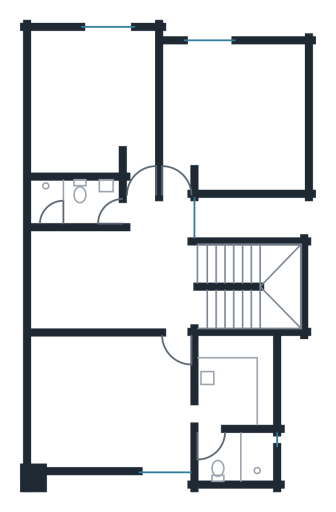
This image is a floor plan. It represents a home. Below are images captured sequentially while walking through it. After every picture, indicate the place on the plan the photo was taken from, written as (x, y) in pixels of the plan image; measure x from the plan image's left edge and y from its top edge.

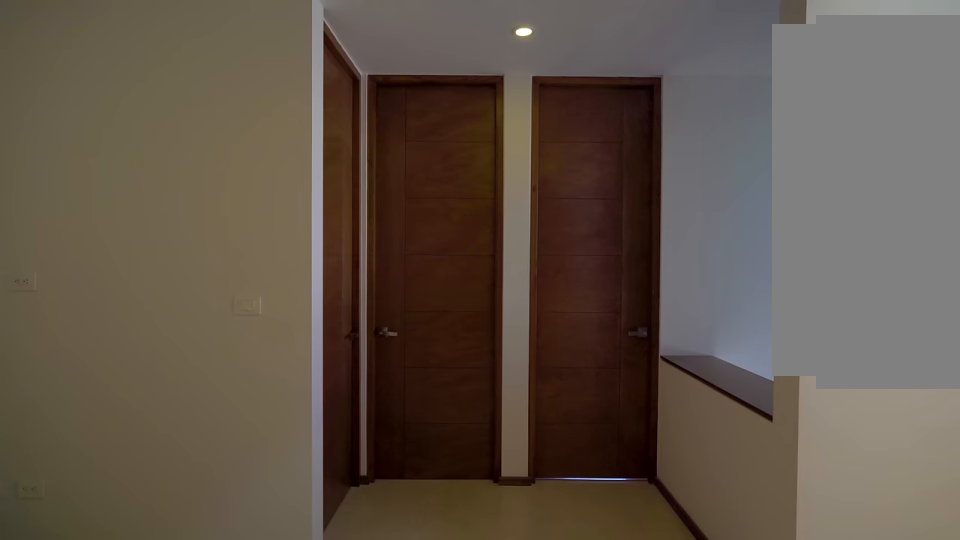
(123, 282)
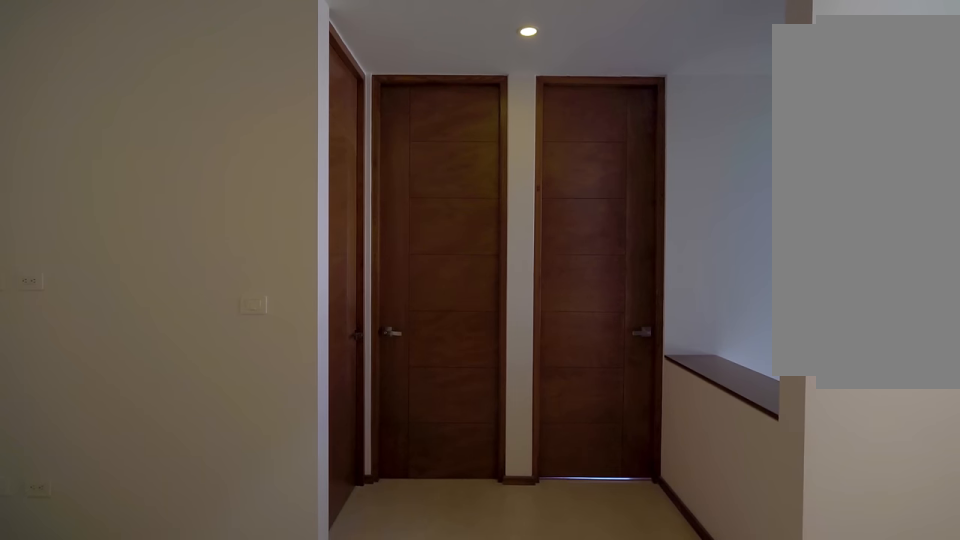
(123, 282)
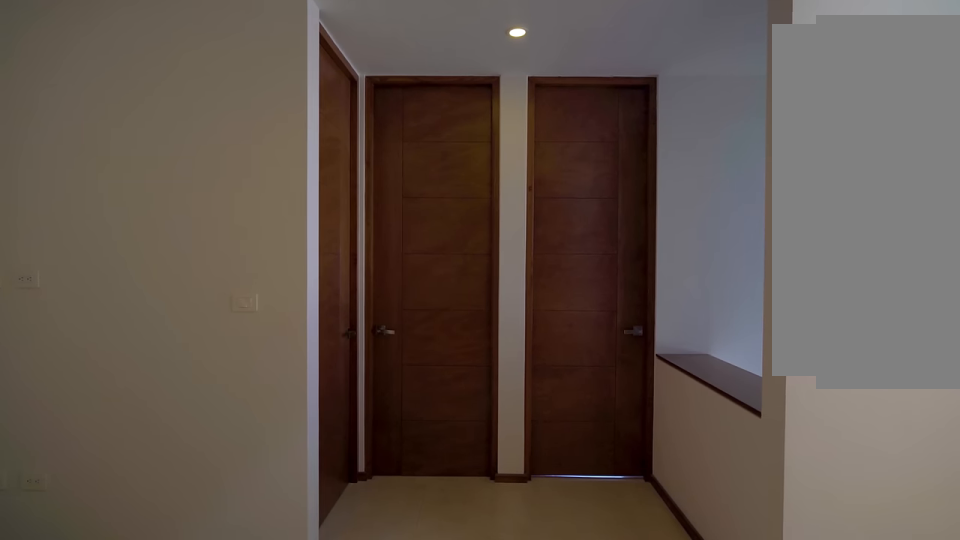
(151, 269)
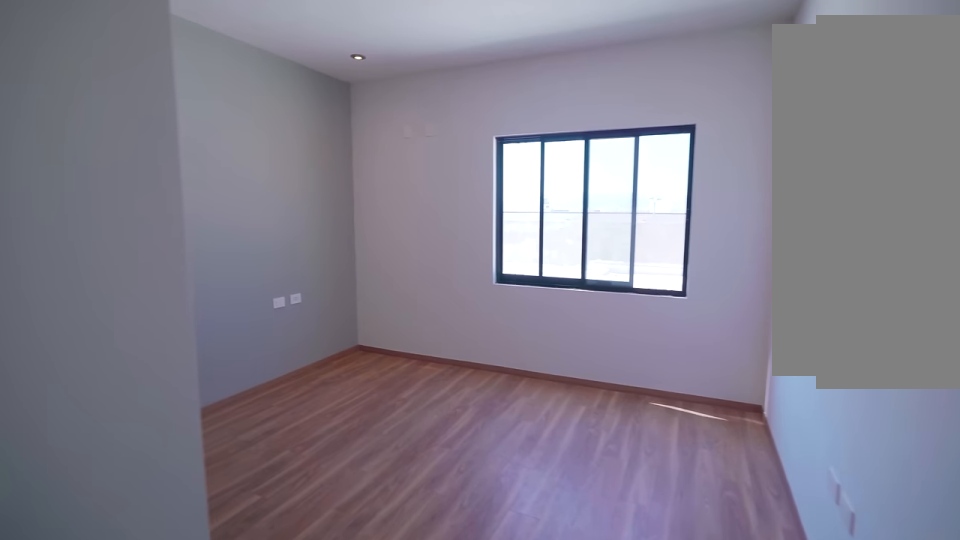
(143, 198)
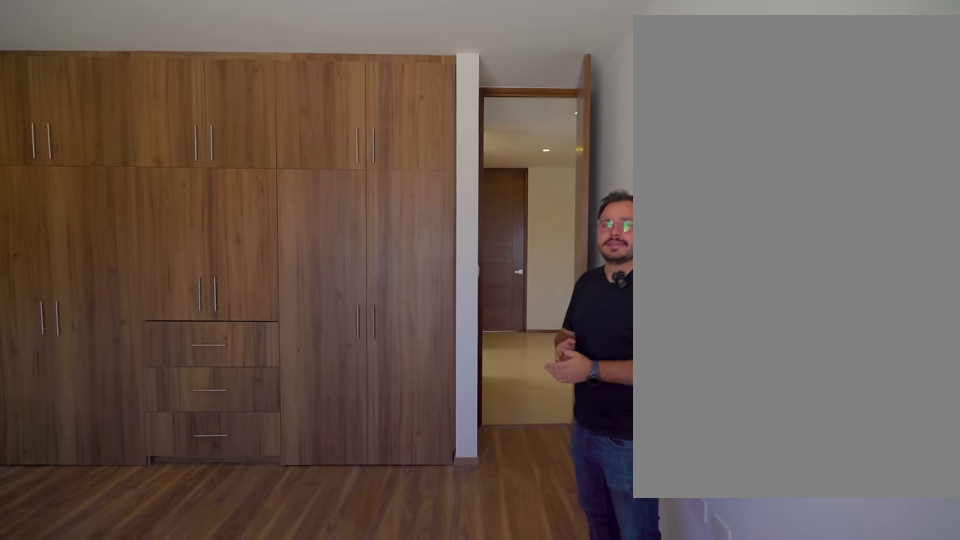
(180, 60)
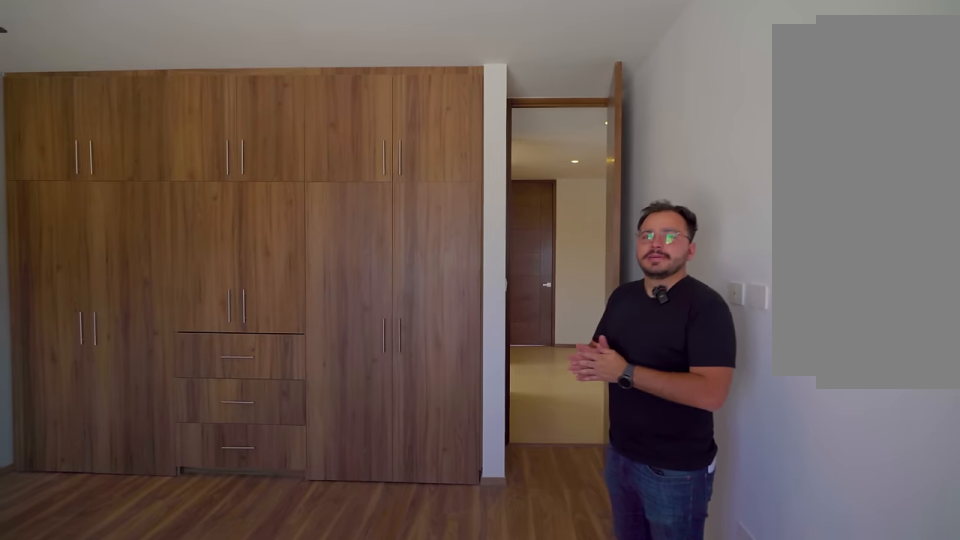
(180, 60)
